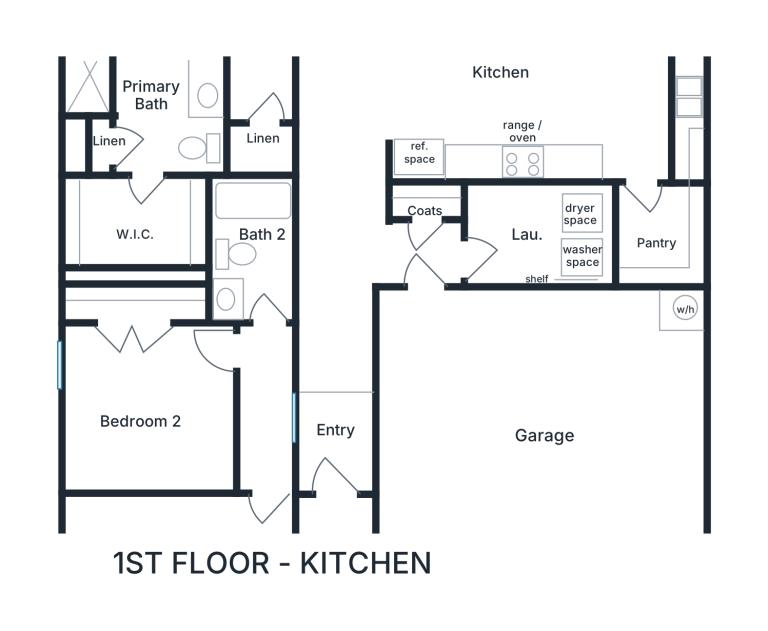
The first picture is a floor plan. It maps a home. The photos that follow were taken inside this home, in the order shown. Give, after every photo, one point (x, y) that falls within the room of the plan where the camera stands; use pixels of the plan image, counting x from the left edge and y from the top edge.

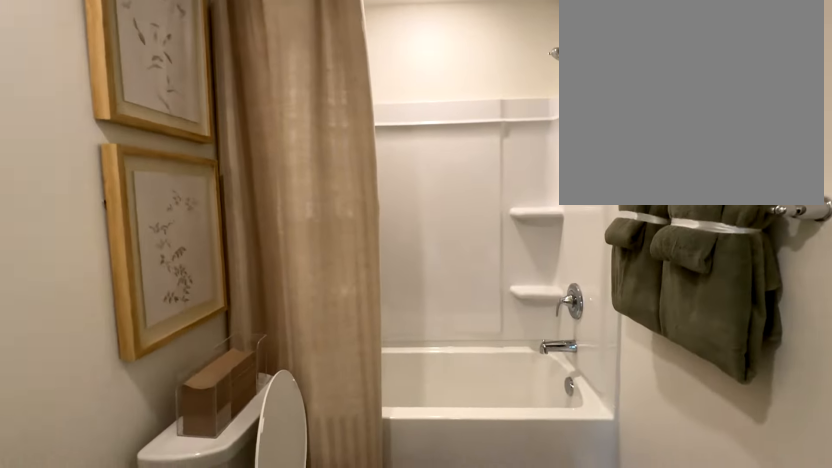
(253, 247)
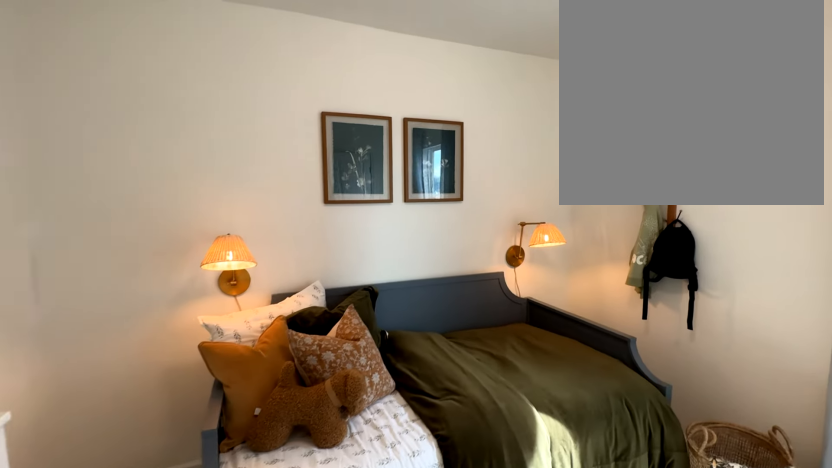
(148, 406)
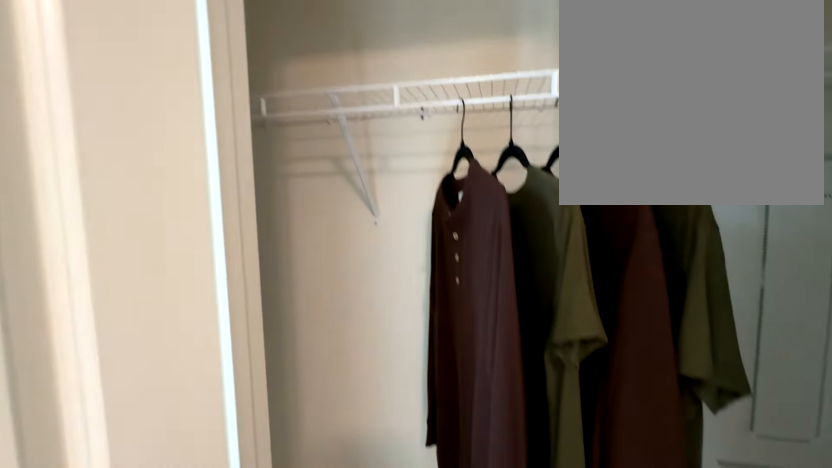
(148, 406)
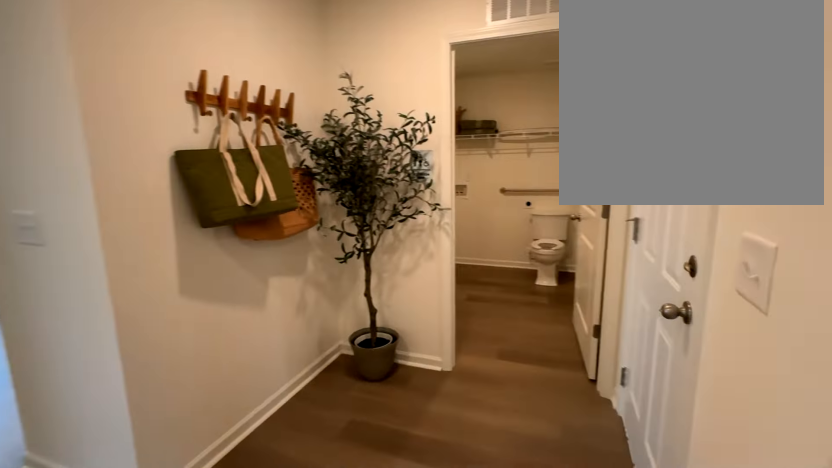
(381, 235)
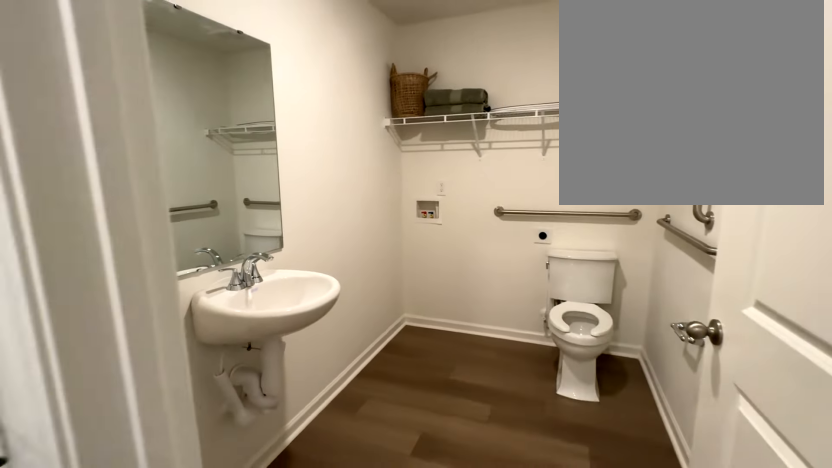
(540, 235)
